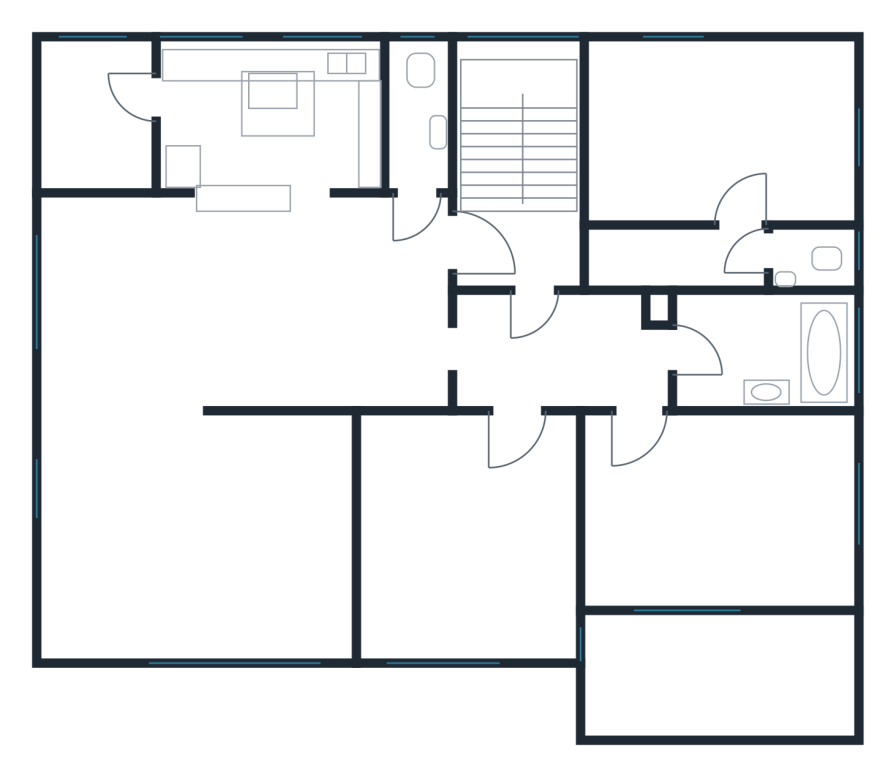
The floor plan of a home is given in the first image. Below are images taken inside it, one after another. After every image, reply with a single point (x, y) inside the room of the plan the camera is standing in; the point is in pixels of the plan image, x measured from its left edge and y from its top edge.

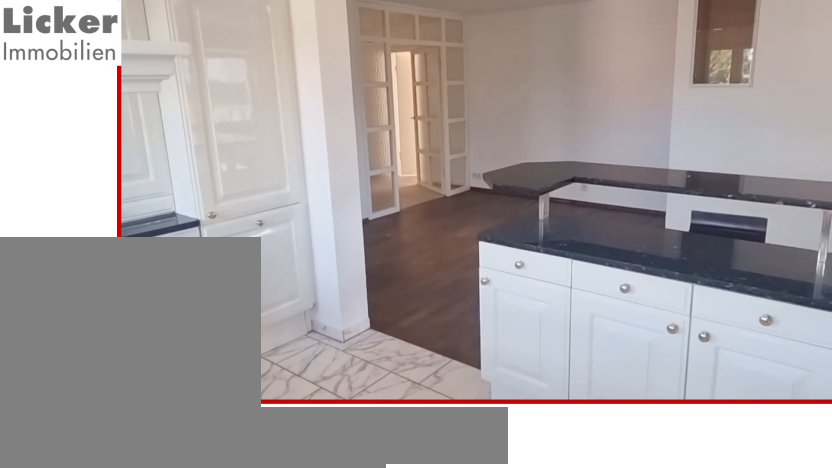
(267, 114)
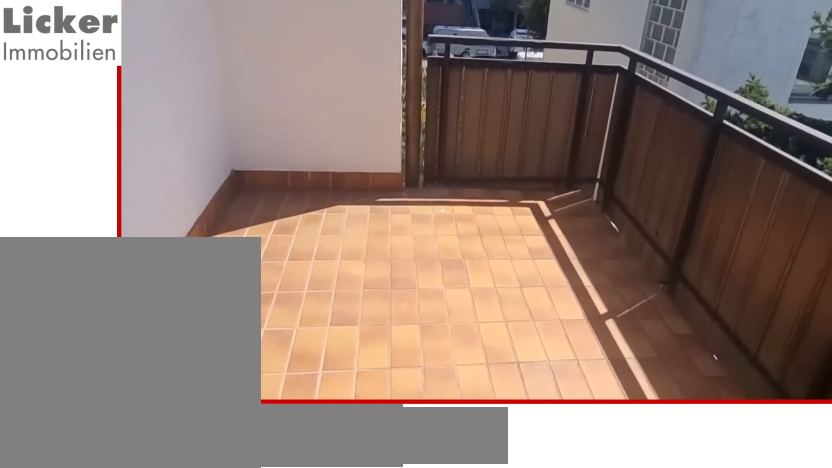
(726, 673)
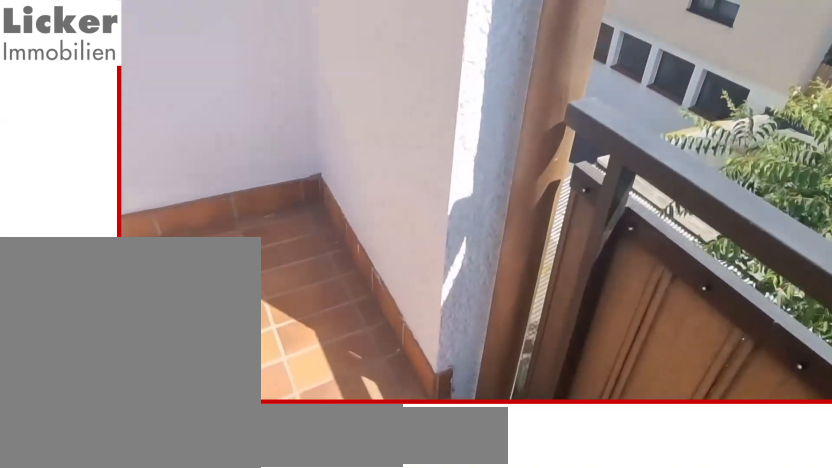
(726, 673)
